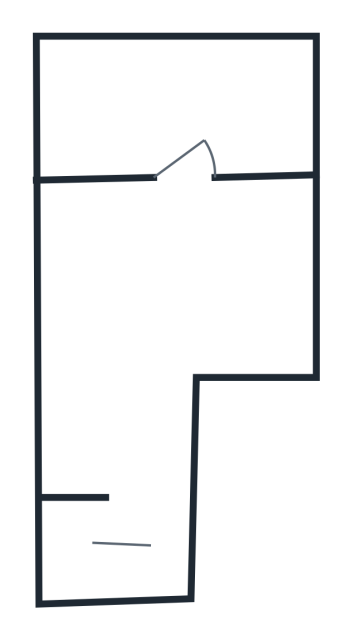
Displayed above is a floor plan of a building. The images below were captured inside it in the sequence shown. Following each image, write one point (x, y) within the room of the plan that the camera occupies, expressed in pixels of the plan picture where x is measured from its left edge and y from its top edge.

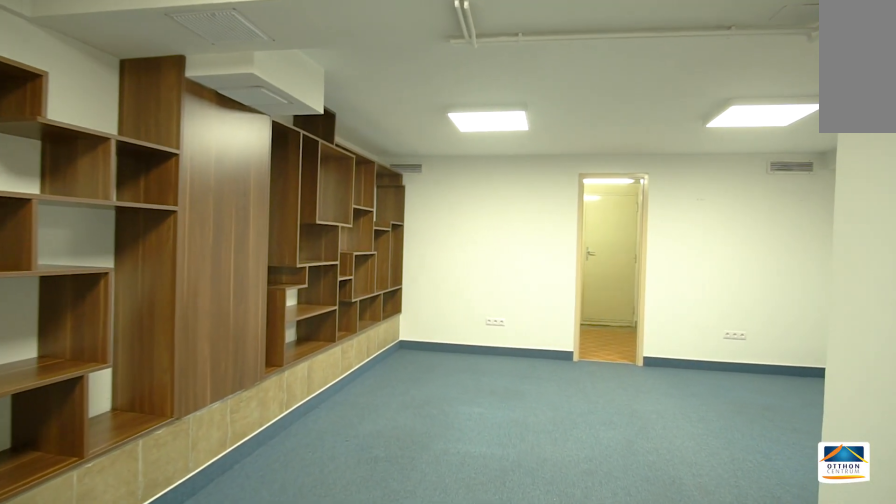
(160, 294)
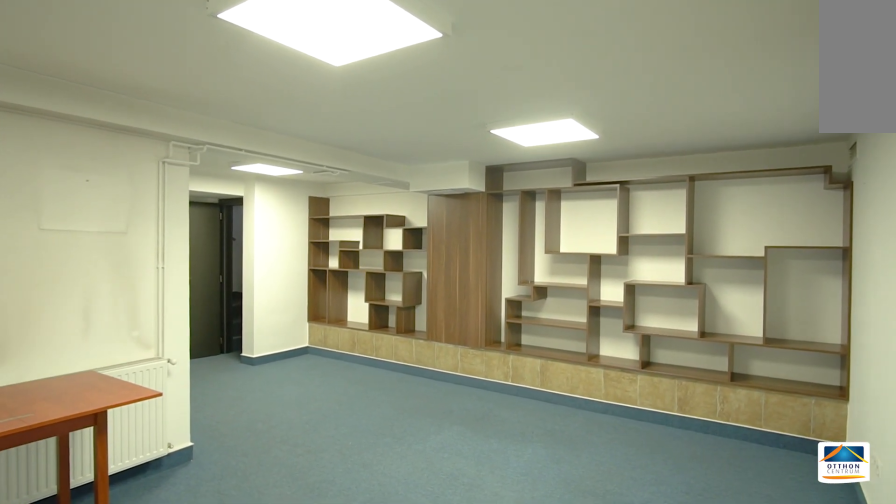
(161, 294)
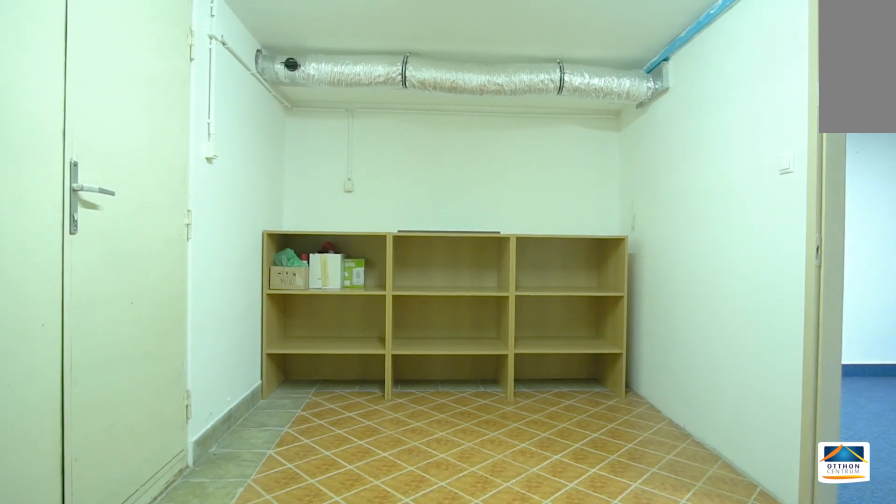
(172, 94)
